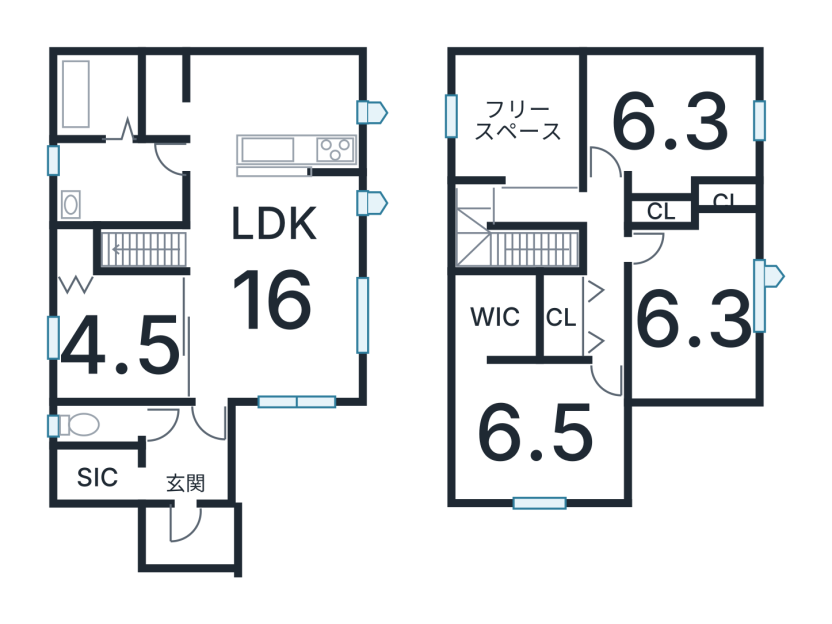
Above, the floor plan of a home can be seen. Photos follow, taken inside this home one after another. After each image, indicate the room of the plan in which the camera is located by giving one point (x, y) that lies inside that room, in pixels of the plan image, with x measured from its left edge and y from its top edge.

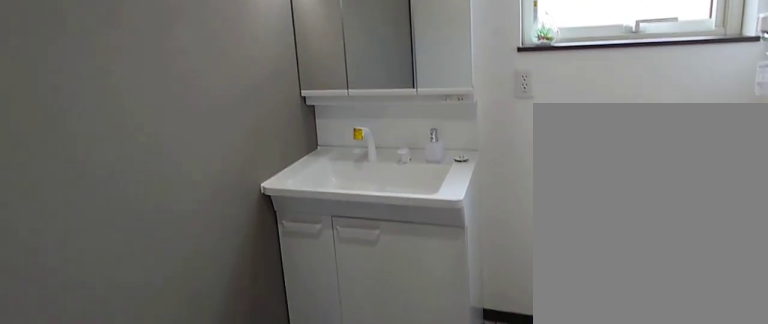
(112, 186)
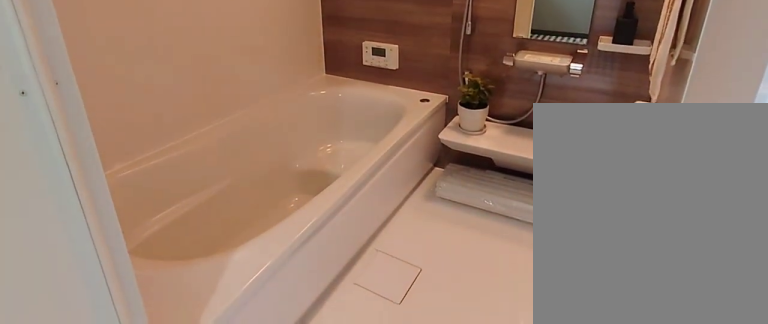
(113, 89)
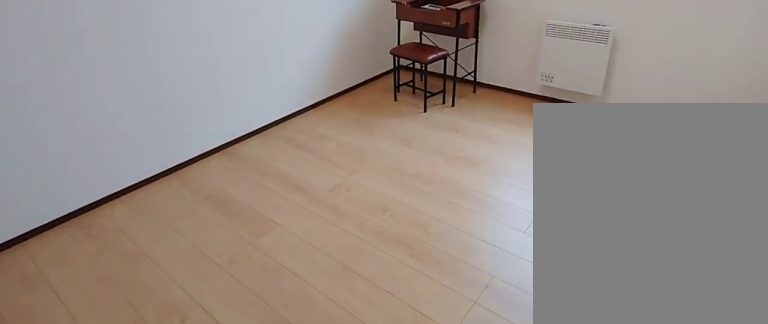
(677, 122)
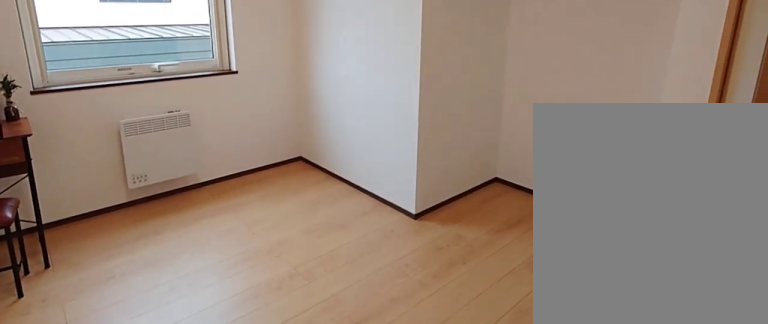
(677, 122)
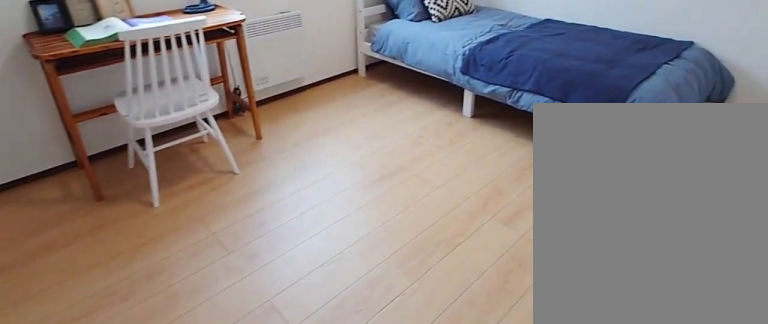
(691, 326)
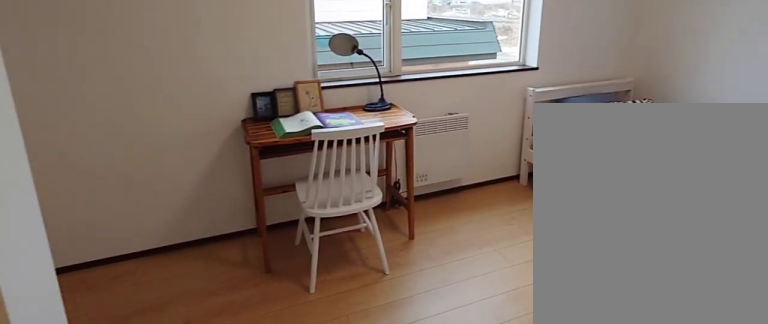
(691, 326)
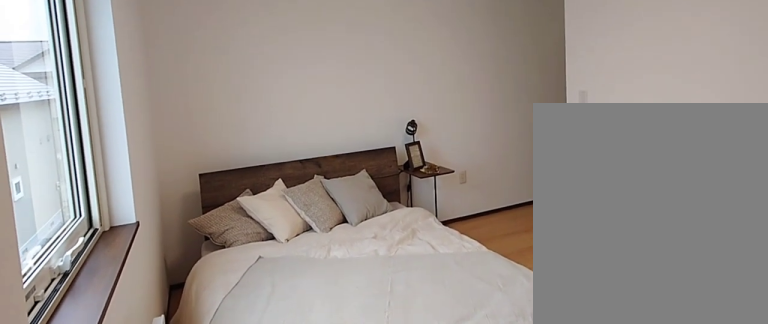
(537, 437)
